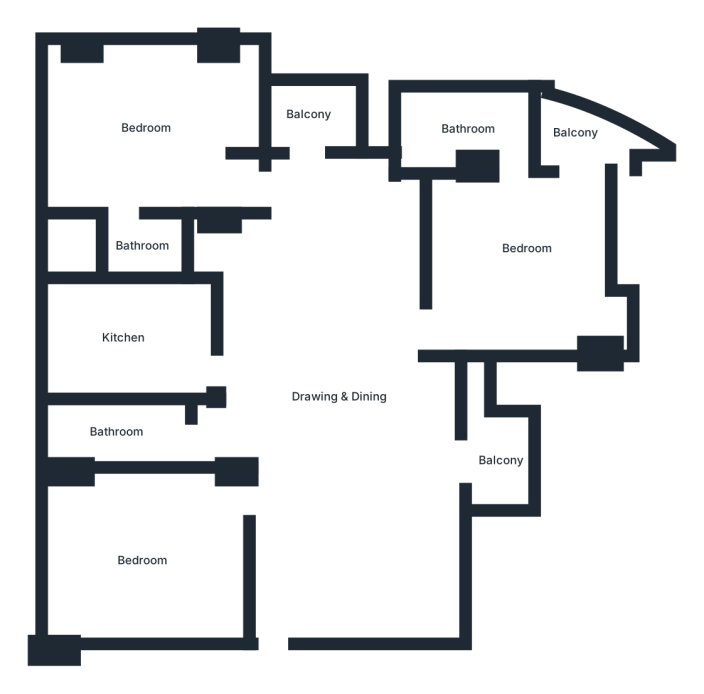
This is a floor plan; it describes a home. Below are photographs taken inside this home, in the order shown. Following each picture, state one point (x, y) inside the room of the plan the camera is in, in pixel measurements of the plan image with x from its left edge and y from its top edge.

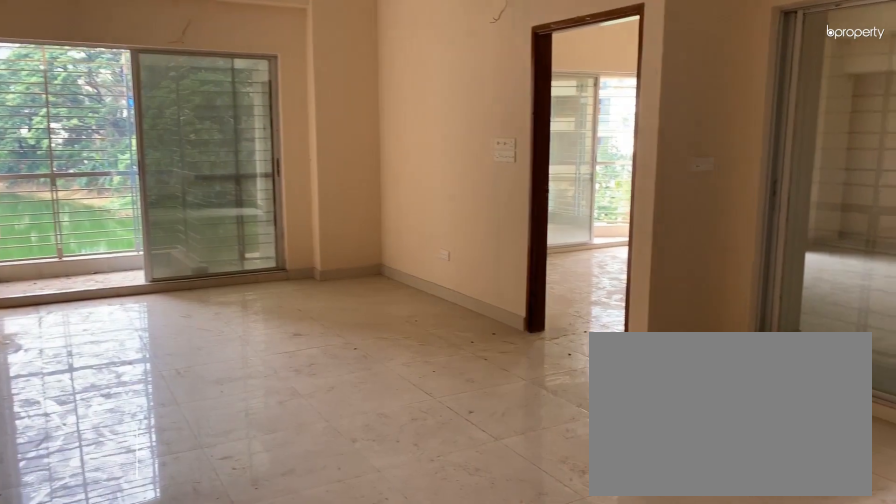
(344, 354)
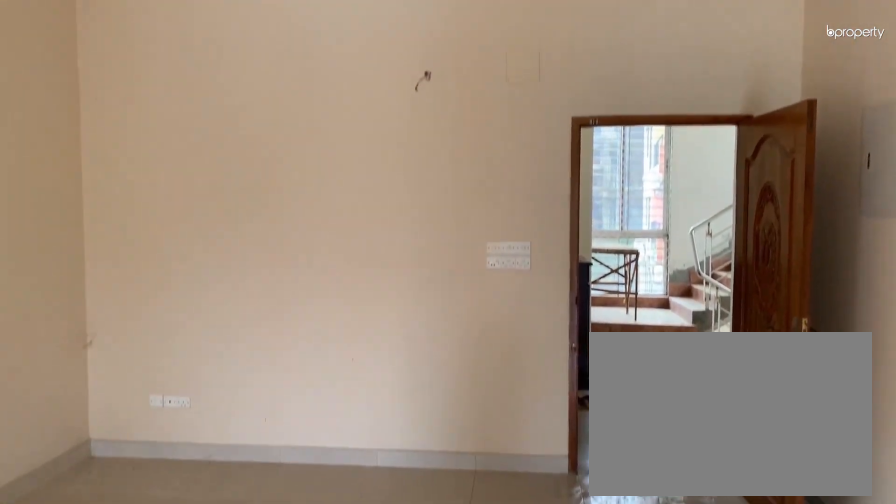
(363, 496)
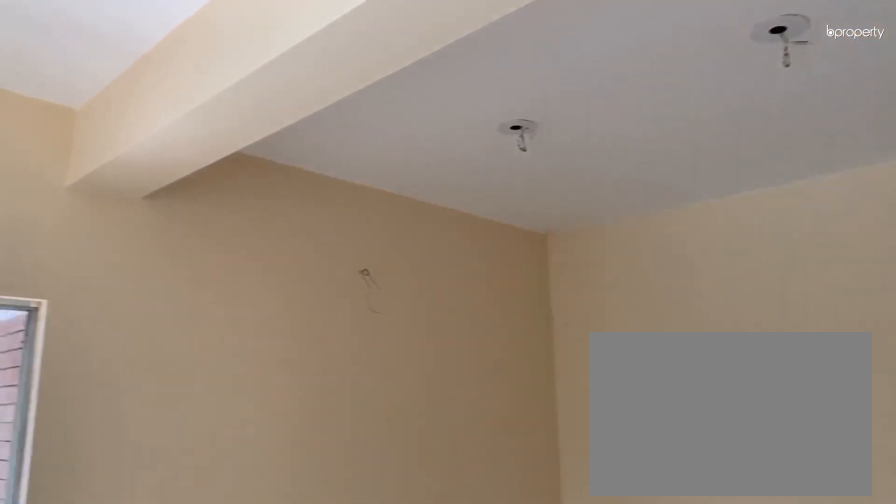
(363, 496)
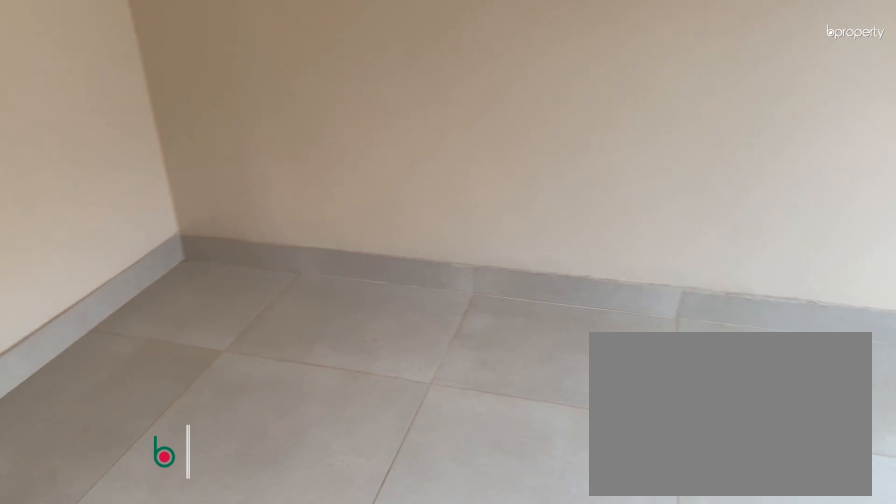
(142, 570)
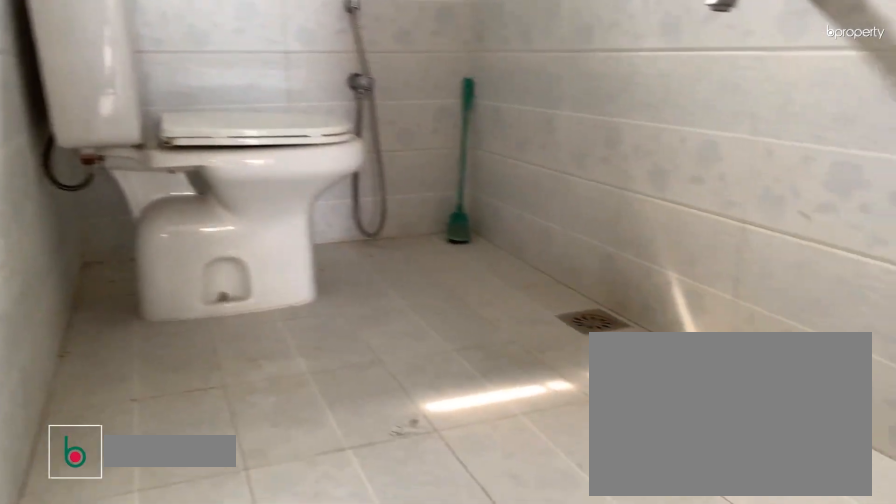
(117, 439)
